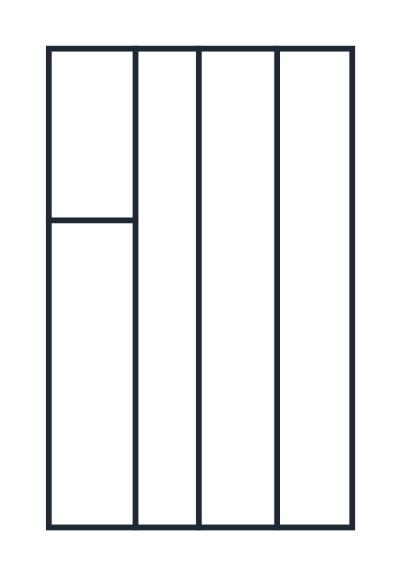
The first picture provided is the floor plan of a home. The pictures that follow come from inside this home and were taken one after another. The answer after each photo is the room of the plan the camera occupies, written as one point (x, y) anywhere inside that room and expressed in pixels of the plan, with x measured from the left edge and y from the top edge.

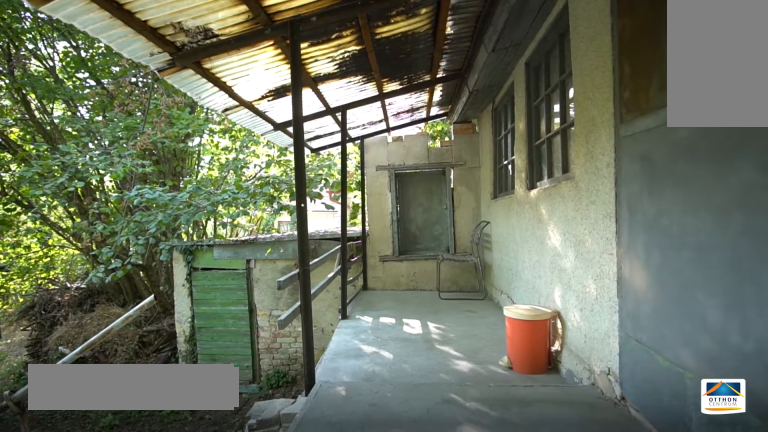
(89, 359)
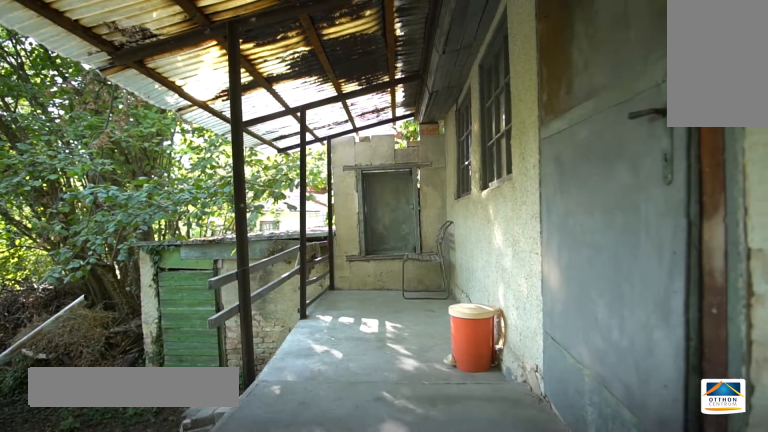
(89, 359)
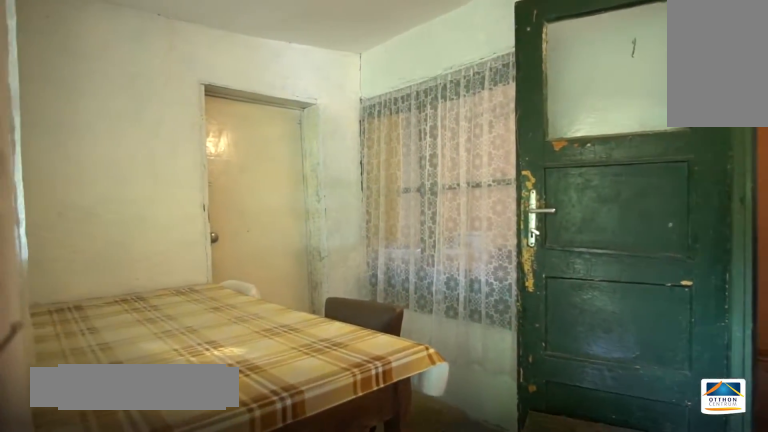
(171, 359)
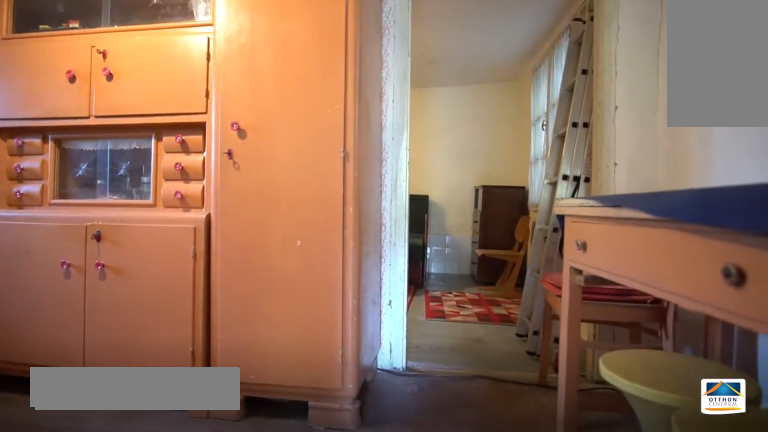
(239, 359)
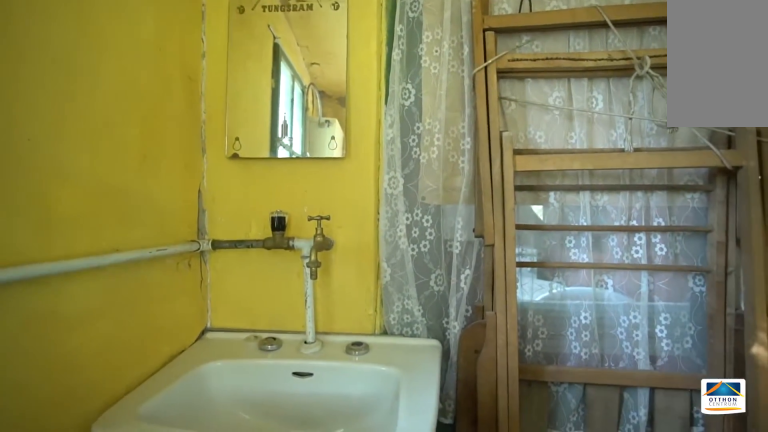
(89, 142)
